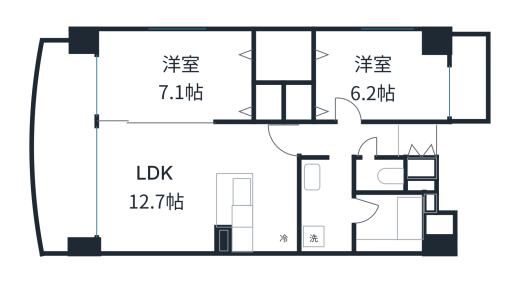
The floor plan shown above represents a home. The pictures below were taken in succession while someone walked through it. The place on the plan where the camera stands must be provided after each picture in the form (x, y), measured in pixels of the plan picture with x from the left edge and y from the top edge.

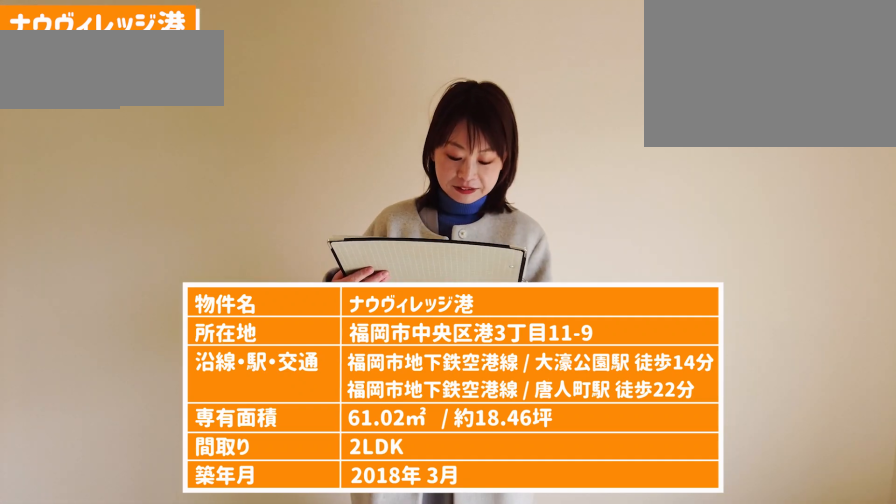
(165, 232)
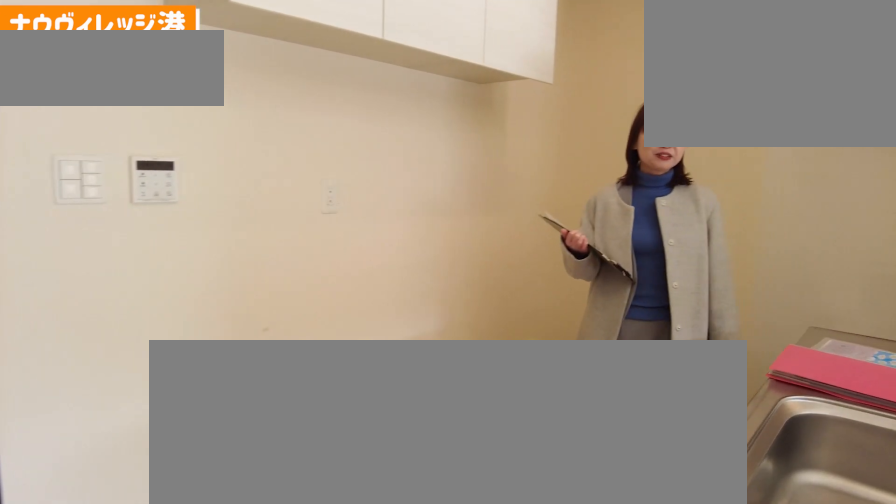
(272, 198)
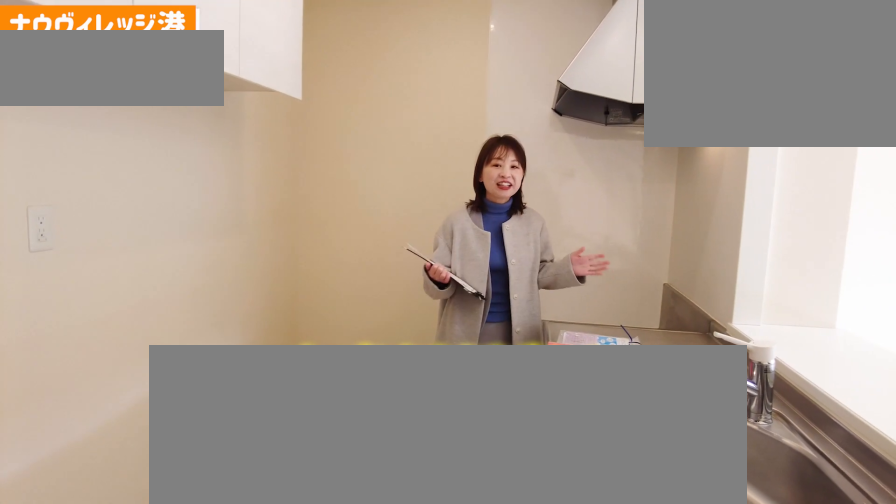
(271, 199)
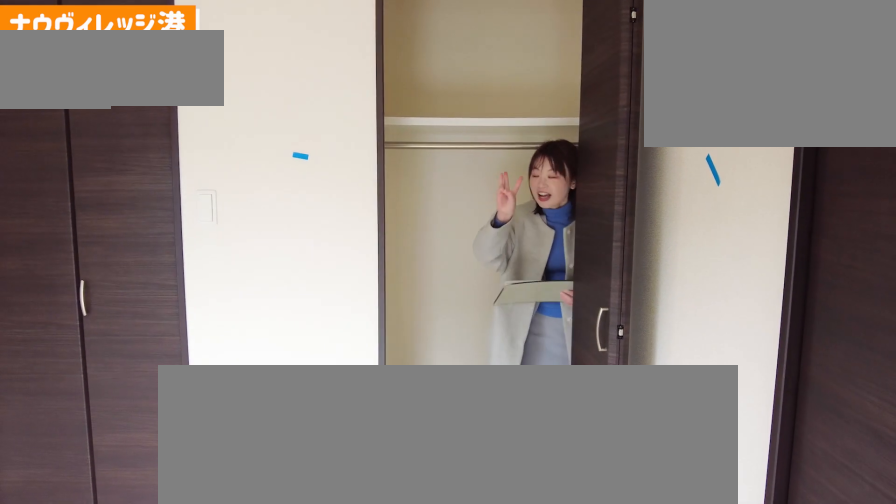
(231, 91)
